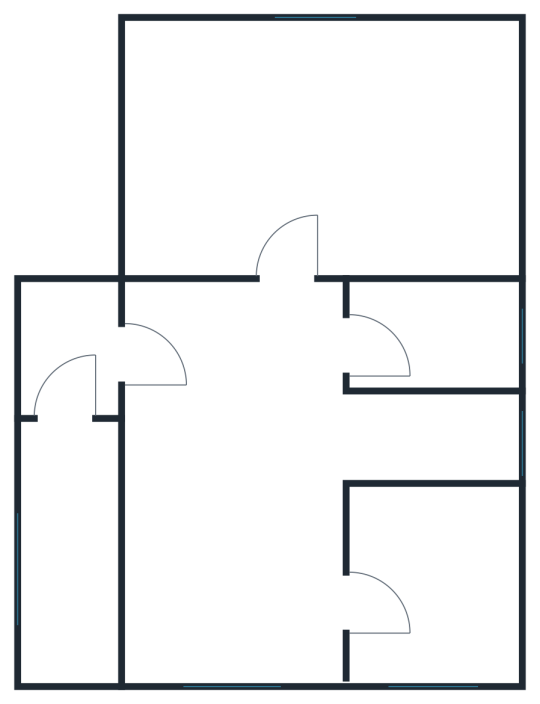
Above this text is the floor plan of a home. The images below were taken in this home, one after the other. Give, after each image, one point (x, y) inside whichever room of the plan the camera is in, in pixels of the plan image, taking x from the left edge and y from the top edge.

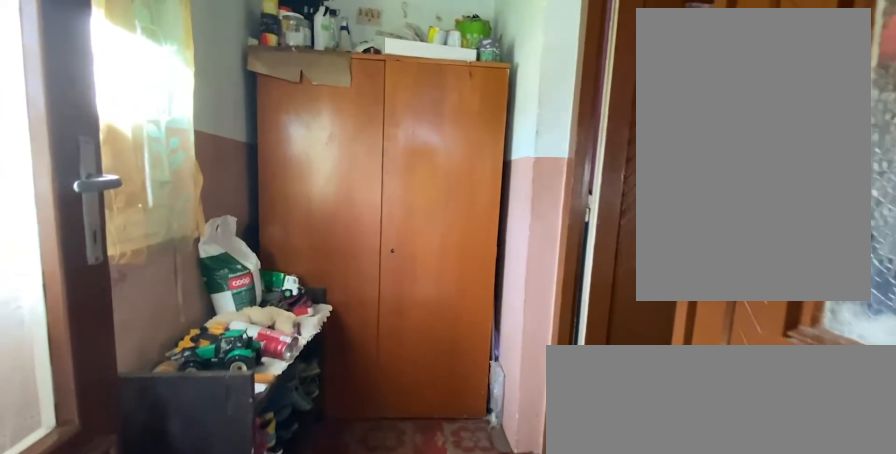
(74, 355)
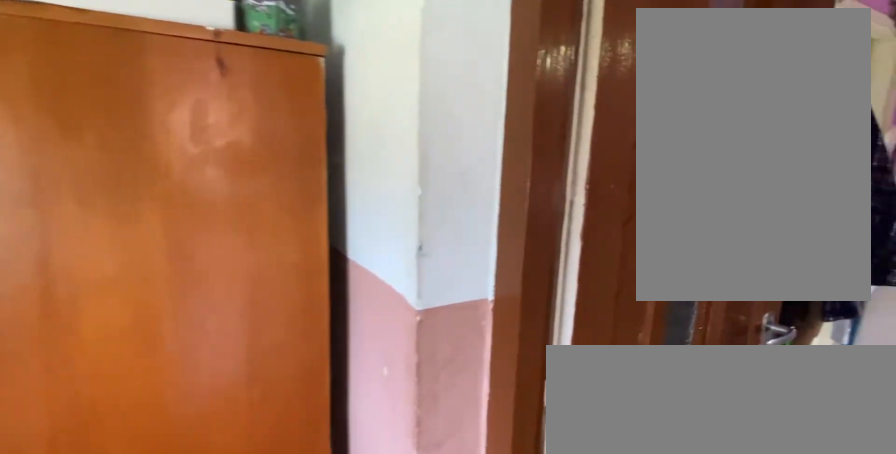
(74, 355)
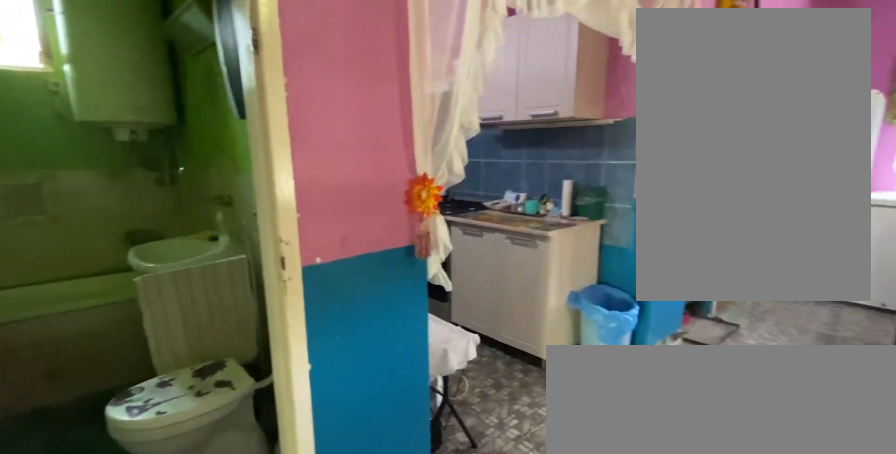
(240, 503)
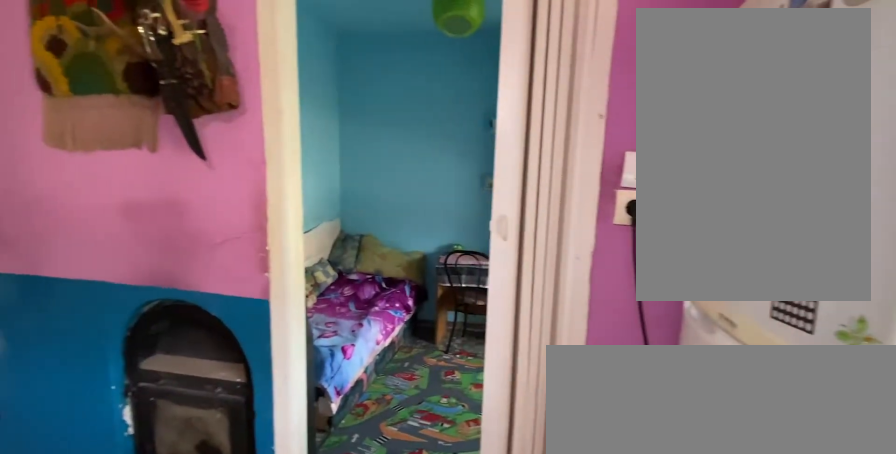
(239, 503)
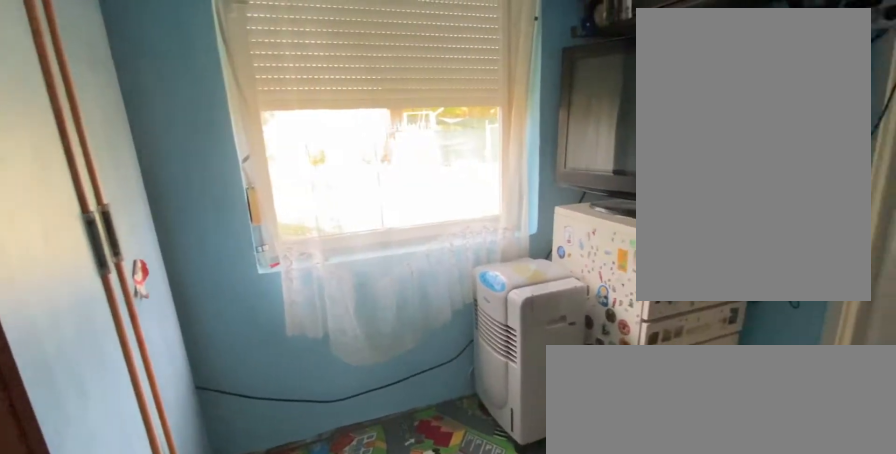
(431, 590)
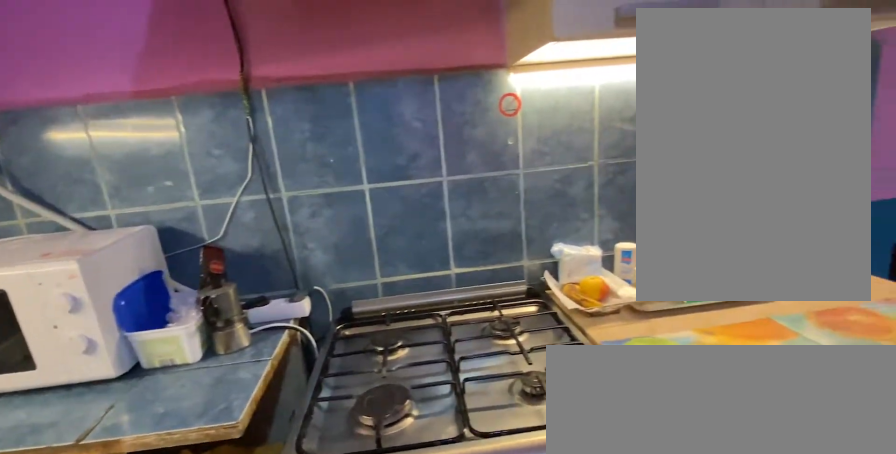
(431, 439)
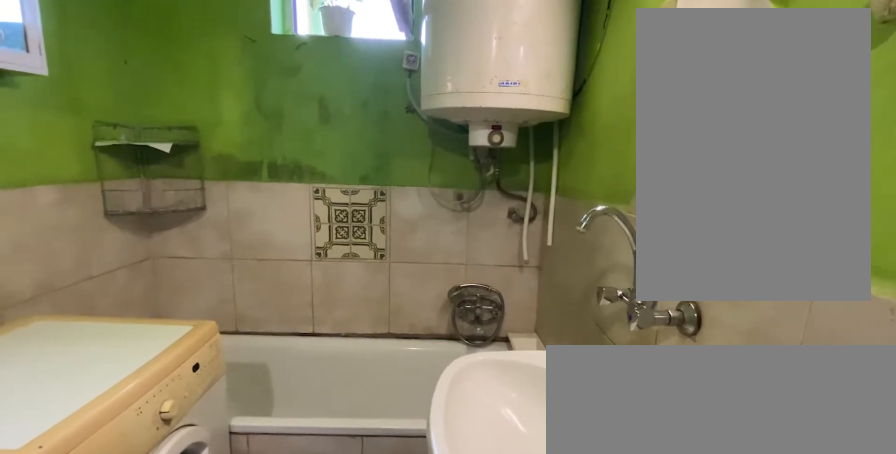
(431, 335)
